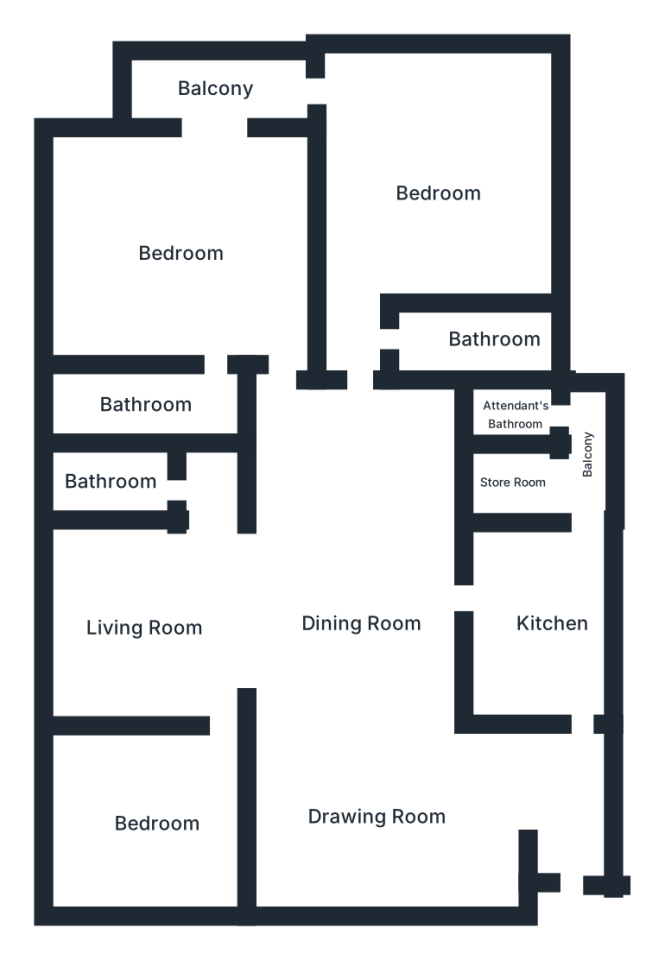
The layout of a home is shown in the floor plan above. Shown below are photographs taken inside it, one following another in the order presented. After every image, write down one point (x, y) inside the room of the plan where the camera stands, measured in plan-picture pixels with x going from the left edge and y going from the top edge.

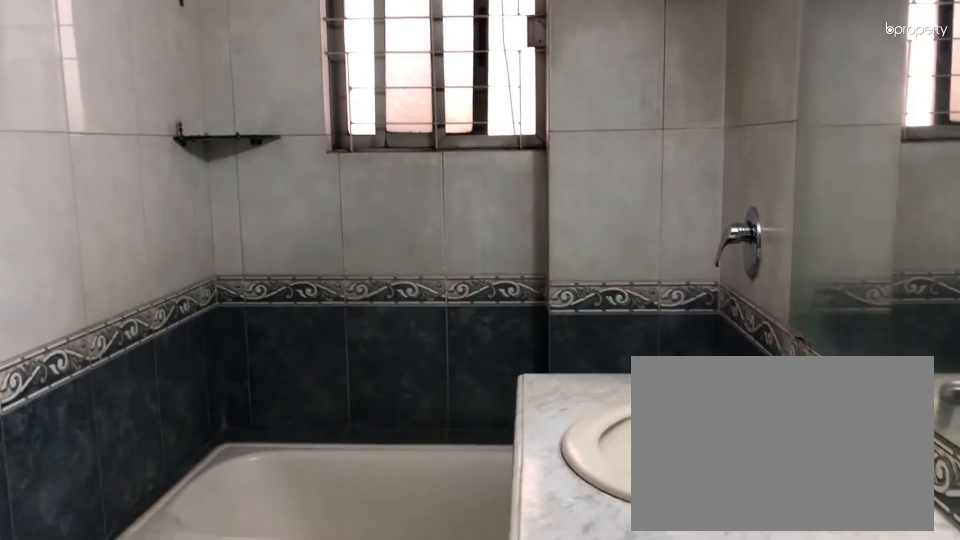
(145, 400)
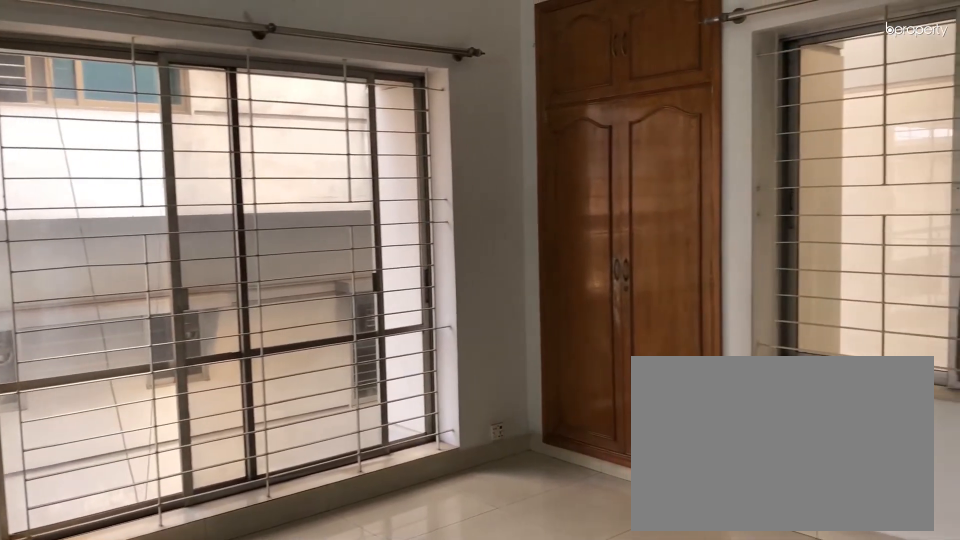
(453, 188)
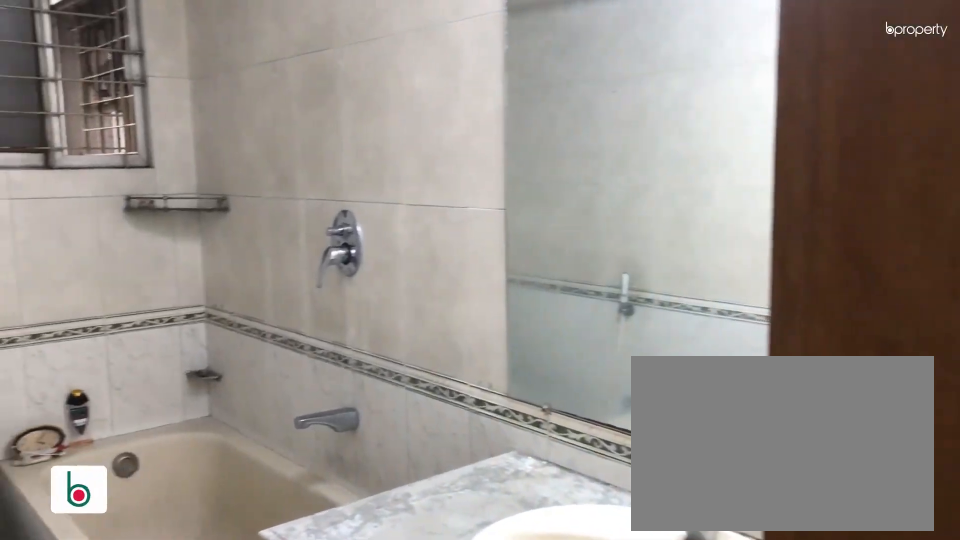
(469, 326)
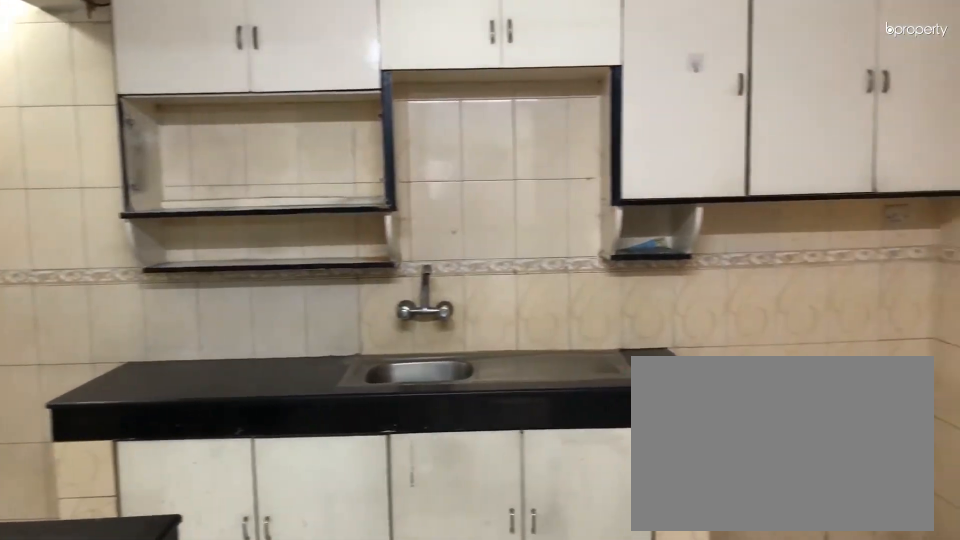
(552, 619)
